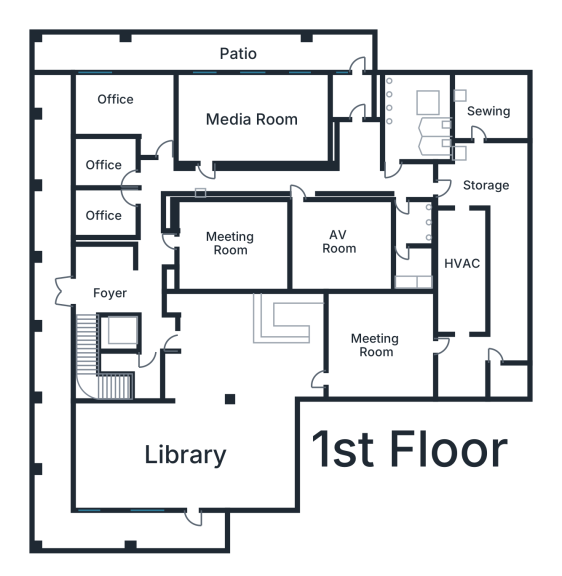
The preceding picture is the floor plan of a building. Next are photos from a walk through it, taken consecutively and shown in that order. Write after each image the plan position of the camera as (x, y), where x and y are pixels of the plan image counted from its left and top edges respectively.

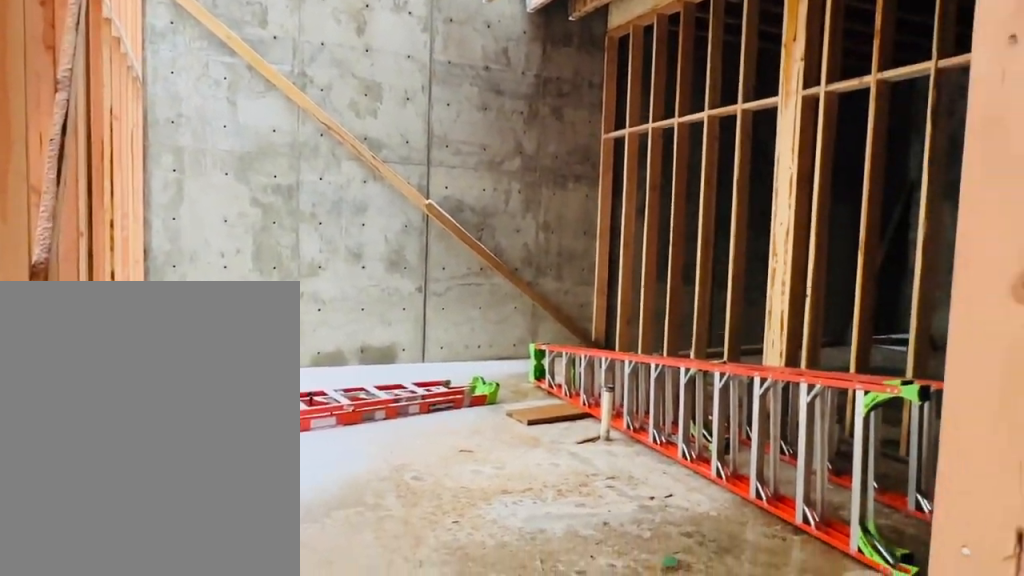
(393, 164)
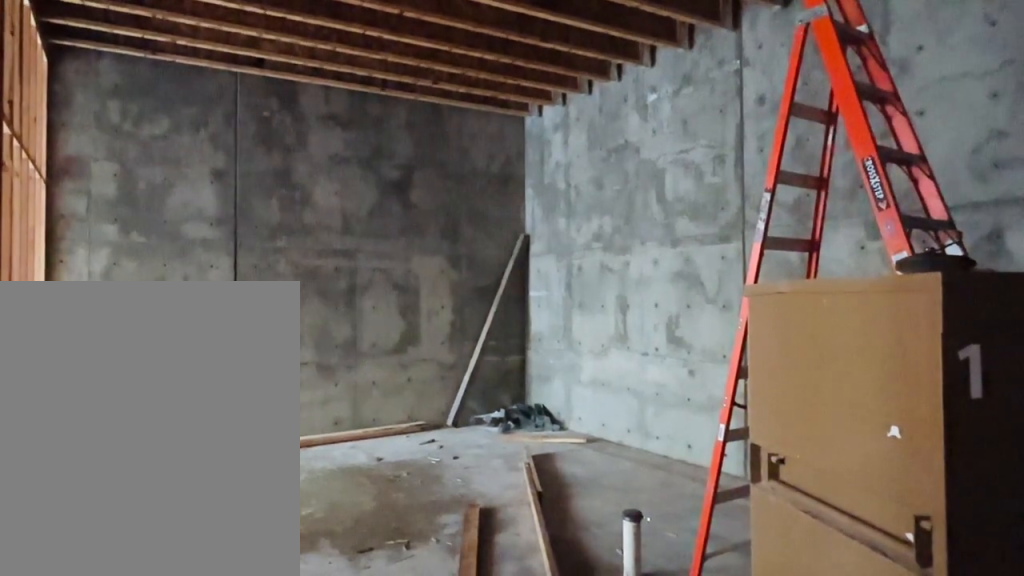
(482, 165)
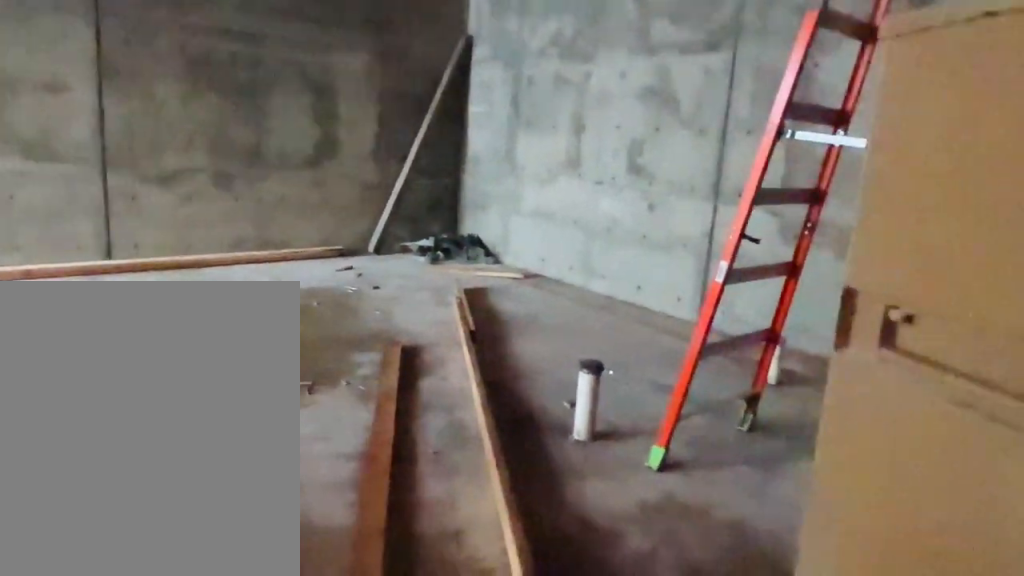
(482, 165)
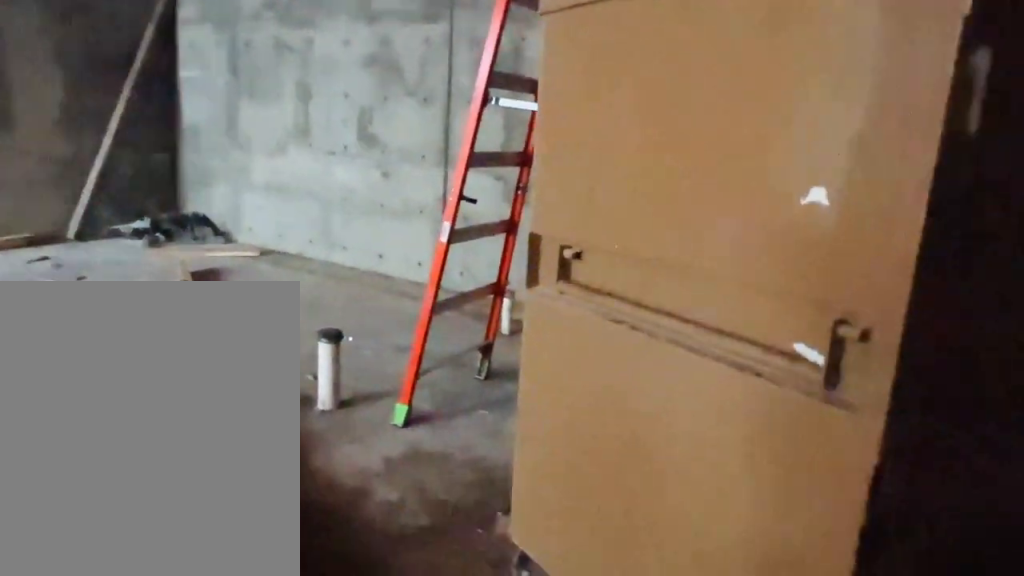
(482, 165)
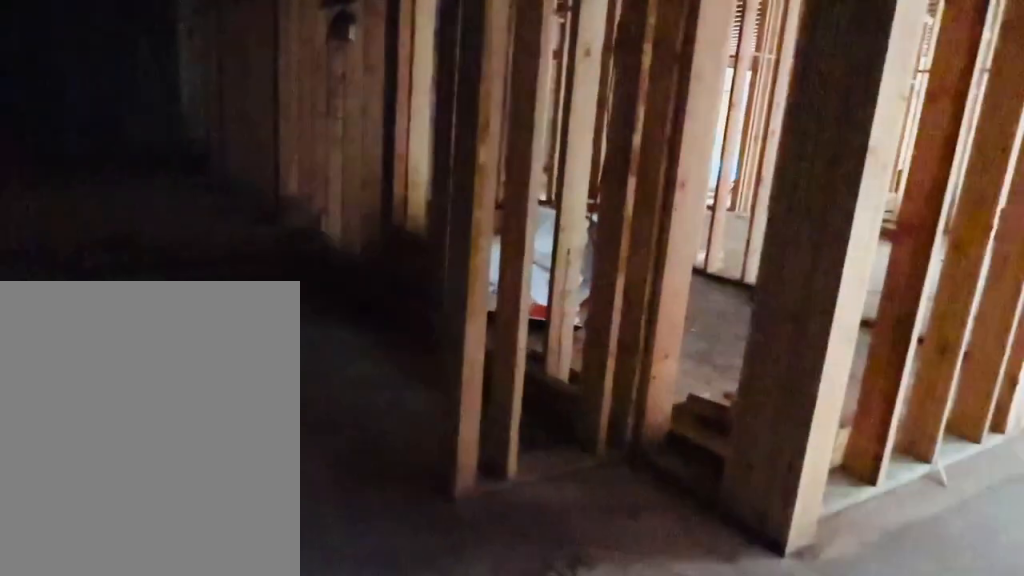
(482, 168)
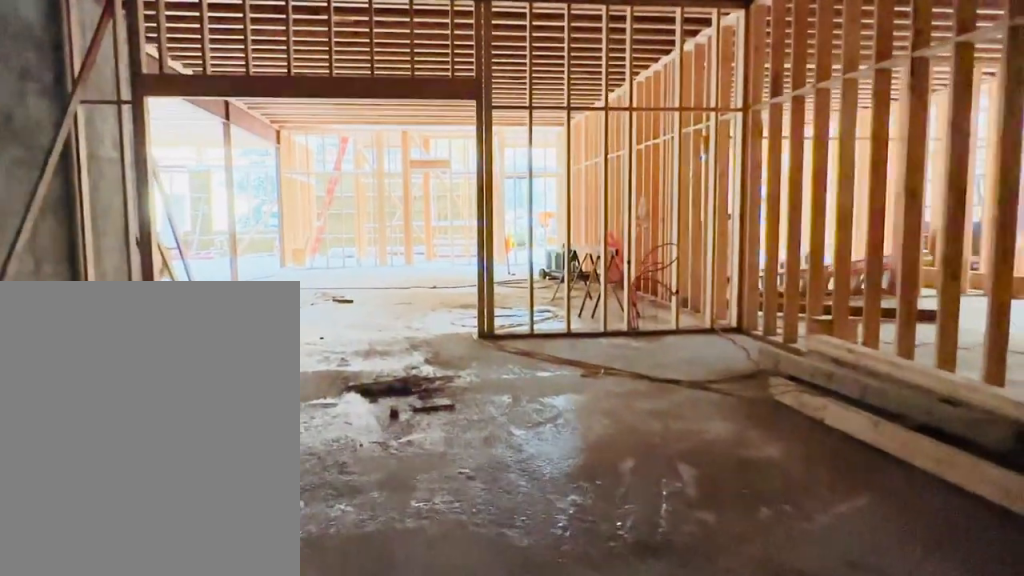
(429, 349)
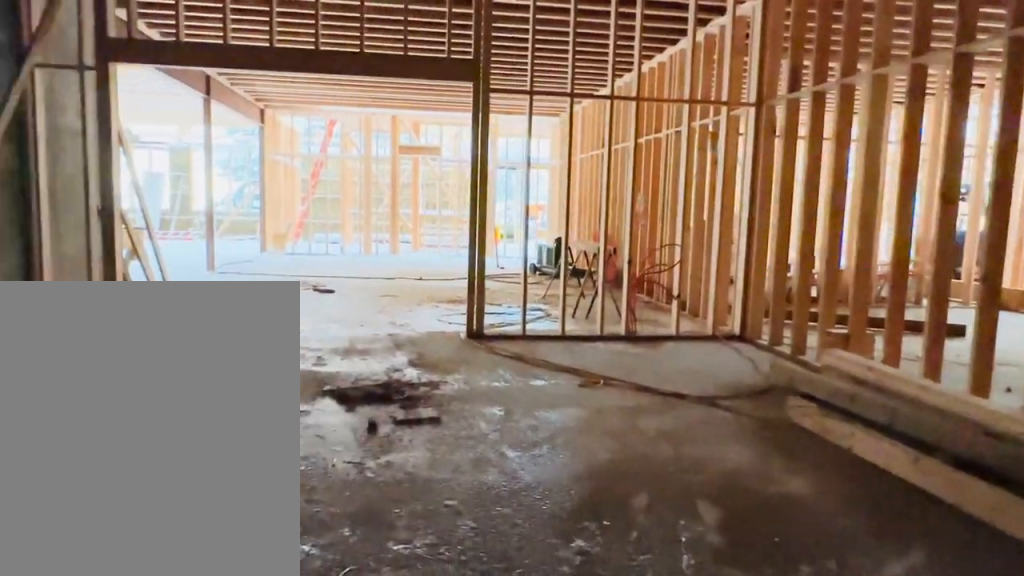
(412, 348)
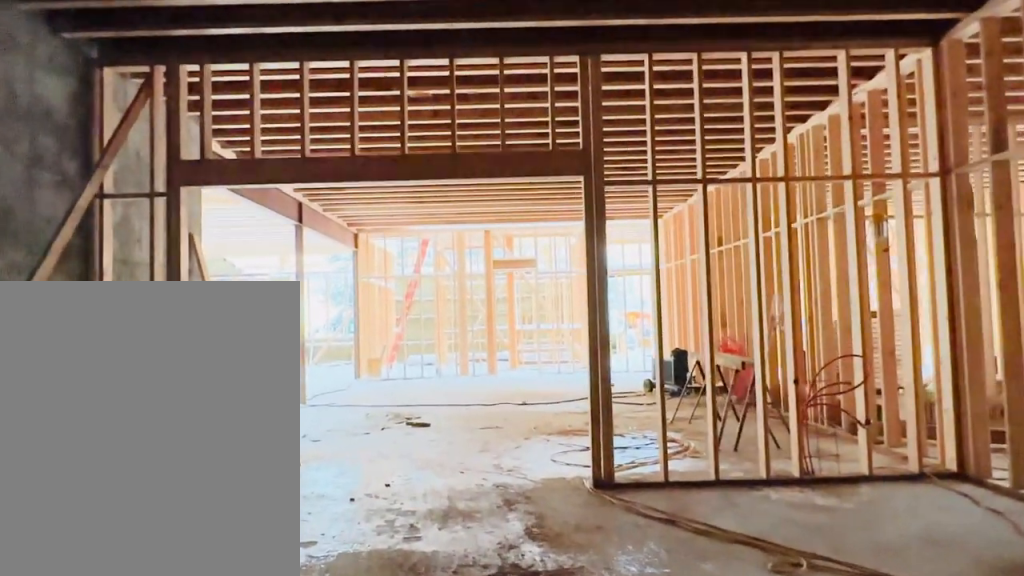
(404, 348)
